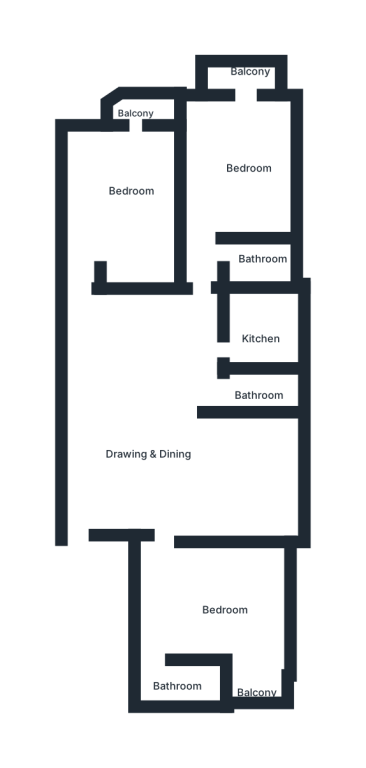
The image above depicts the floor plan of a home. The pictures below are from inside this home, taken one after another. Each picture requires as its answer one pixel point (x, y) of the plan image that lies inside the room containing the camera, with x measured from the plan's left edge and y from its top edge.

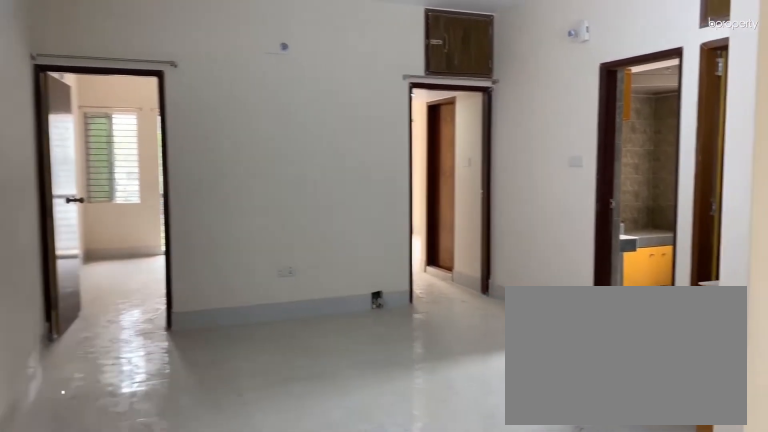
(154, 450)
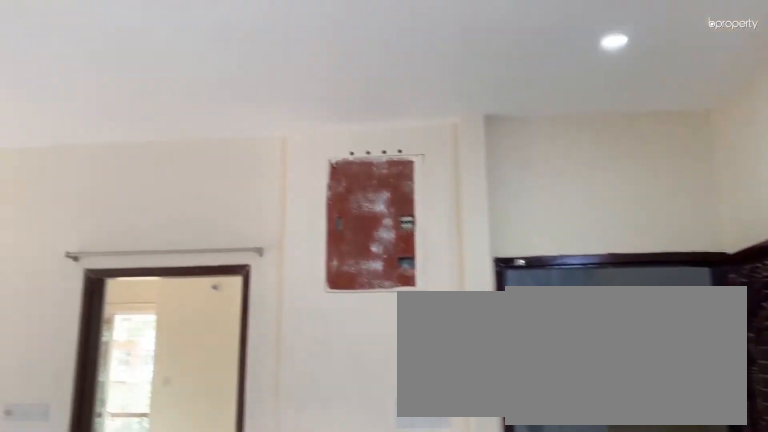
(154, 450)
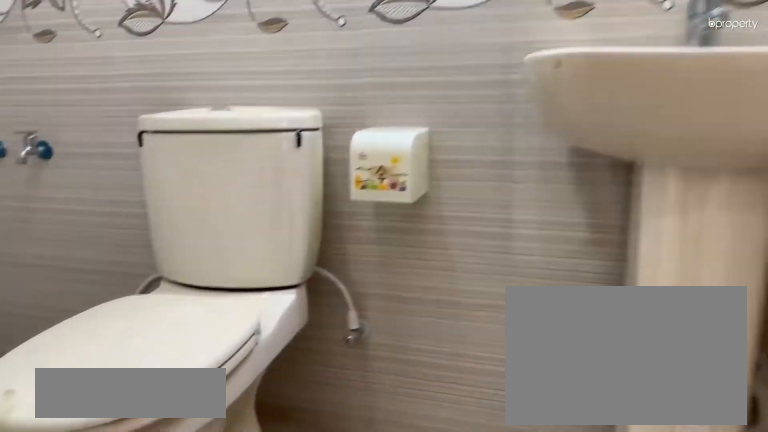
(179, 682)
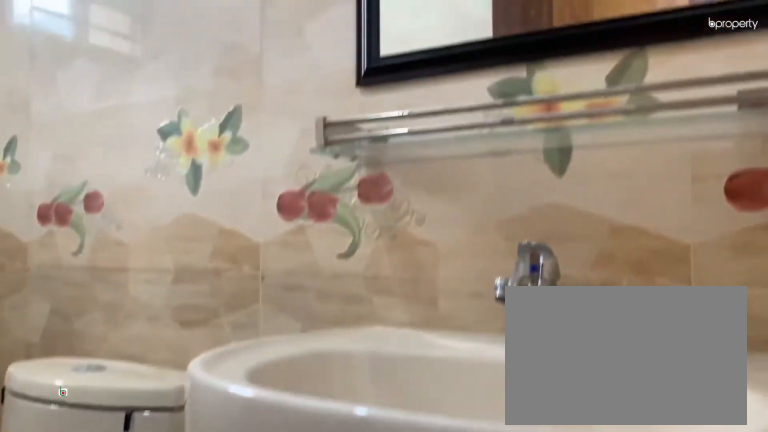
(257, 388)
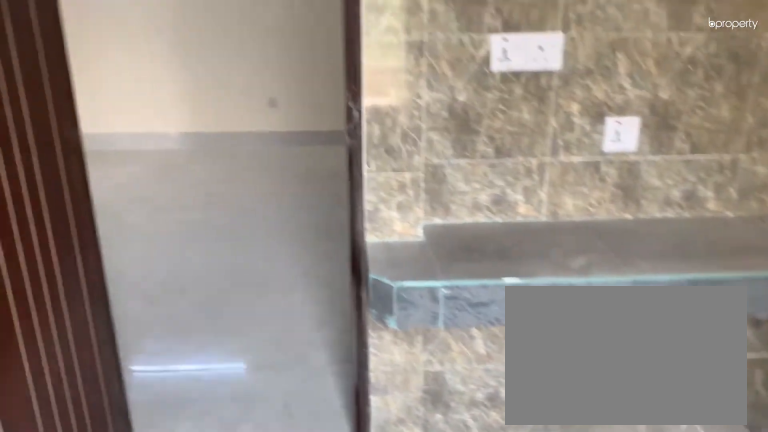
(262, 335)
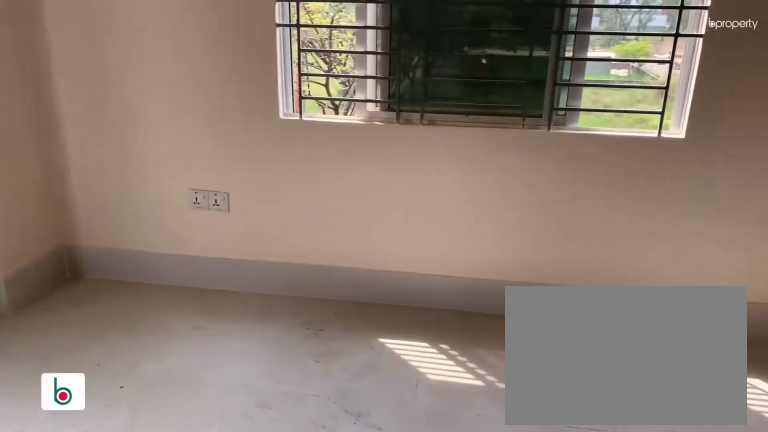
(247, 148)
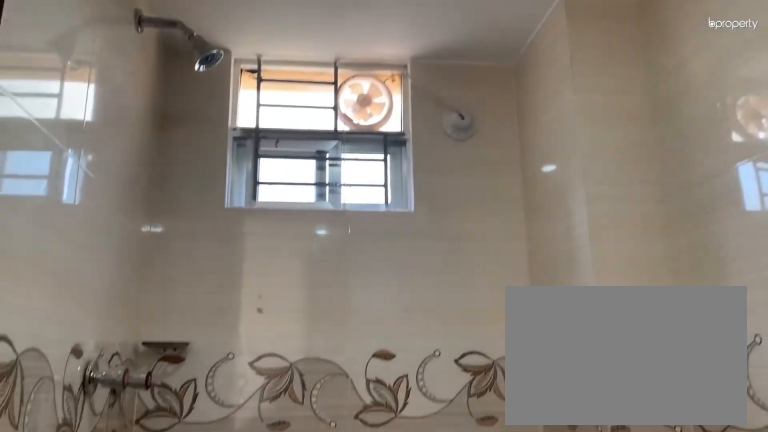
(248, 257)
